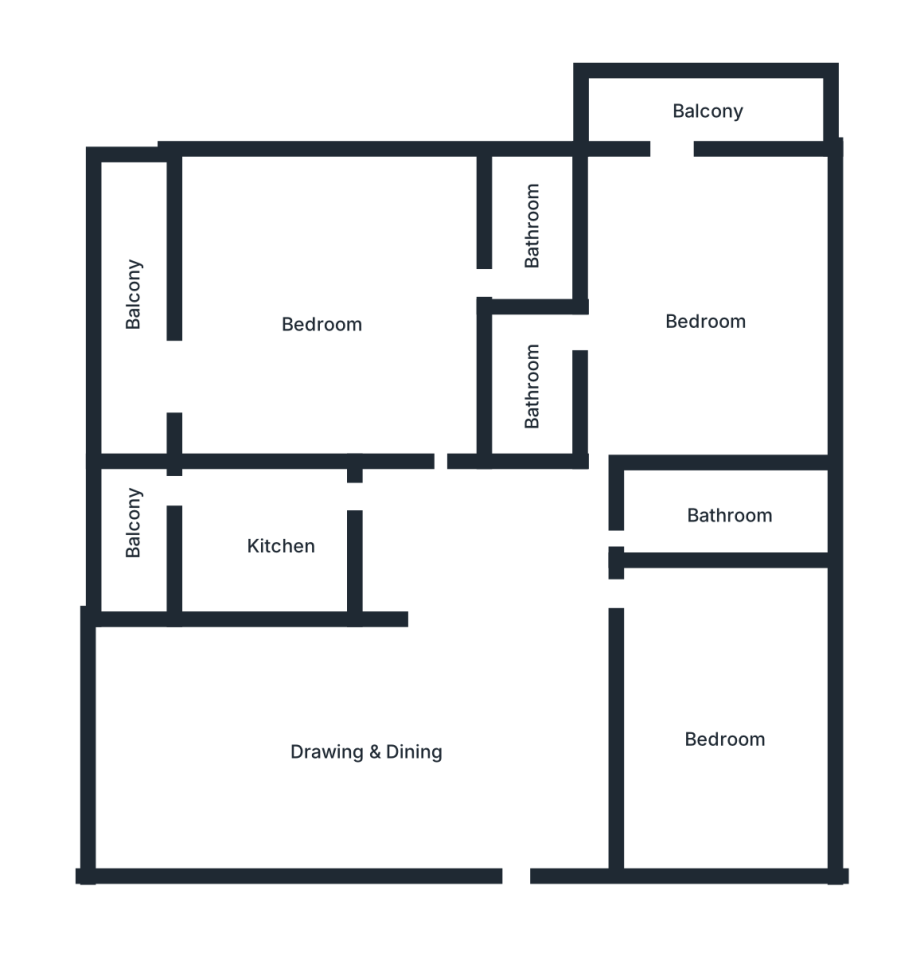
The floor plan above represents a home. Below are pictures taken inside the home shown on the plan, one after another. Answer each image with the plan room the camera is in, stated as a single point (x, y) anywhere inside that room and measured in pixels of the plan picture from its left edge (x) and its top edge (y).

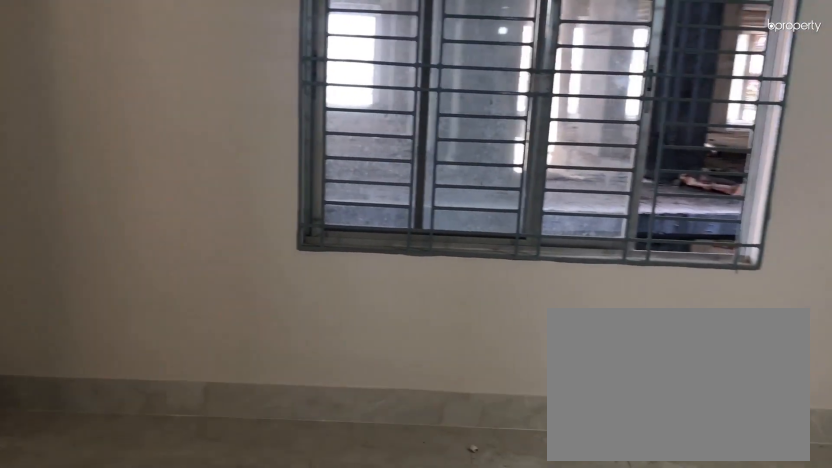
(705, 315)
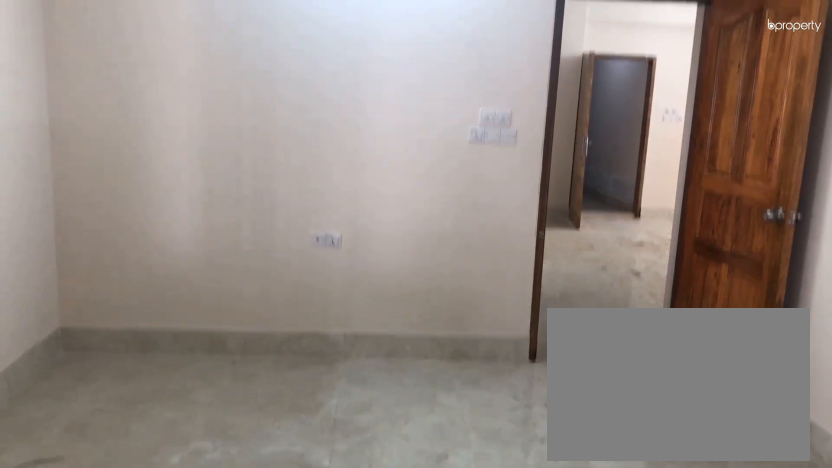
(705, 315)
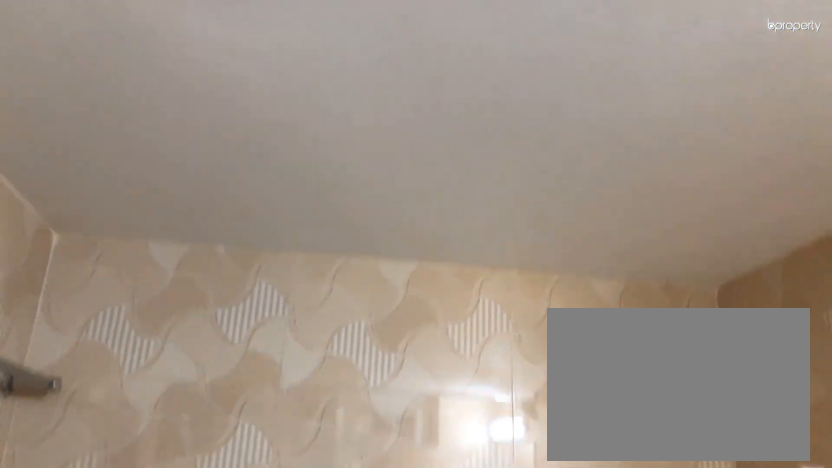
(530, 375)
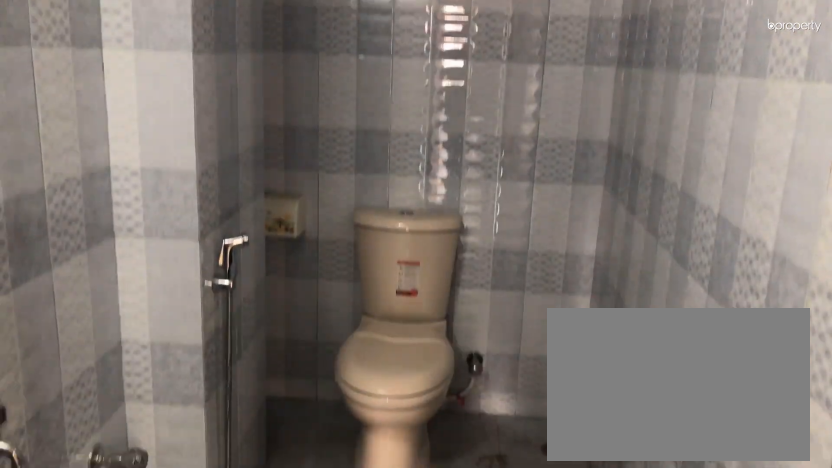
(734, 512)
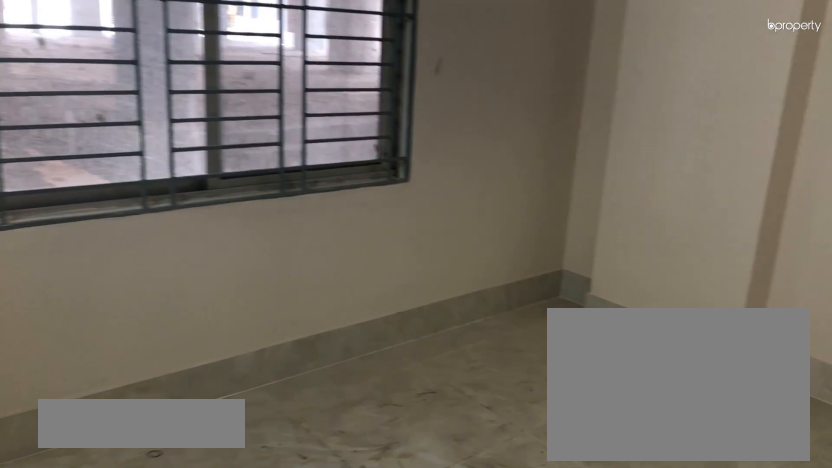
(728, 740)
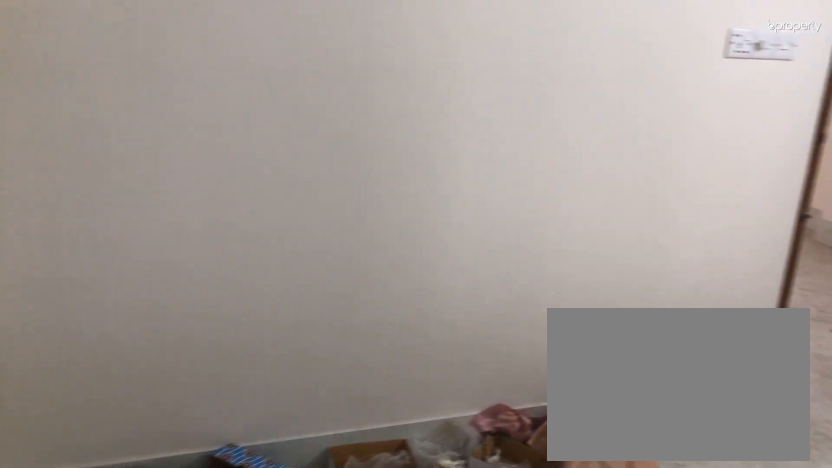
(728, 740)
